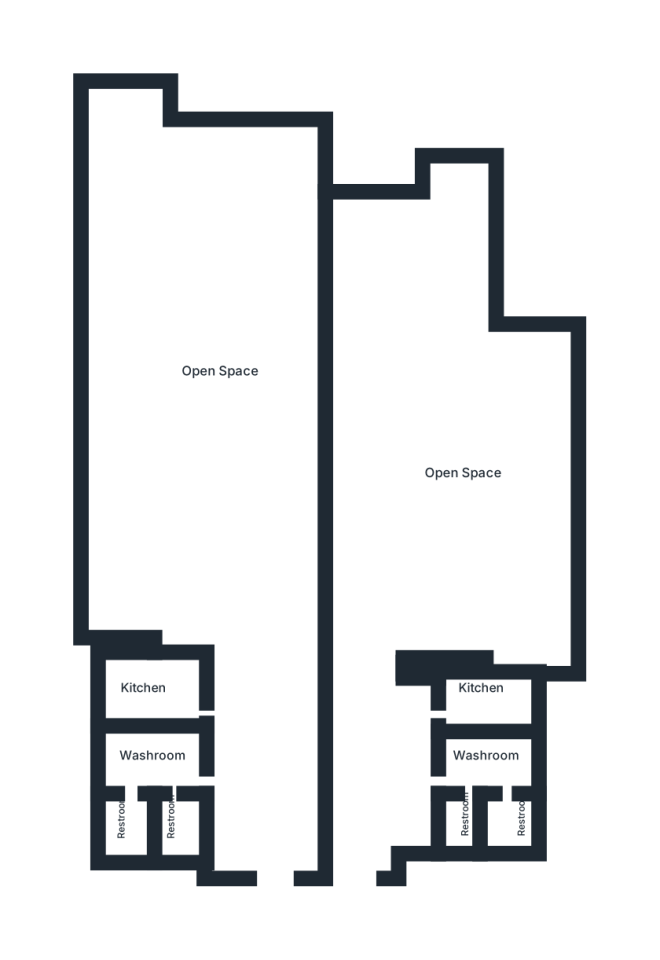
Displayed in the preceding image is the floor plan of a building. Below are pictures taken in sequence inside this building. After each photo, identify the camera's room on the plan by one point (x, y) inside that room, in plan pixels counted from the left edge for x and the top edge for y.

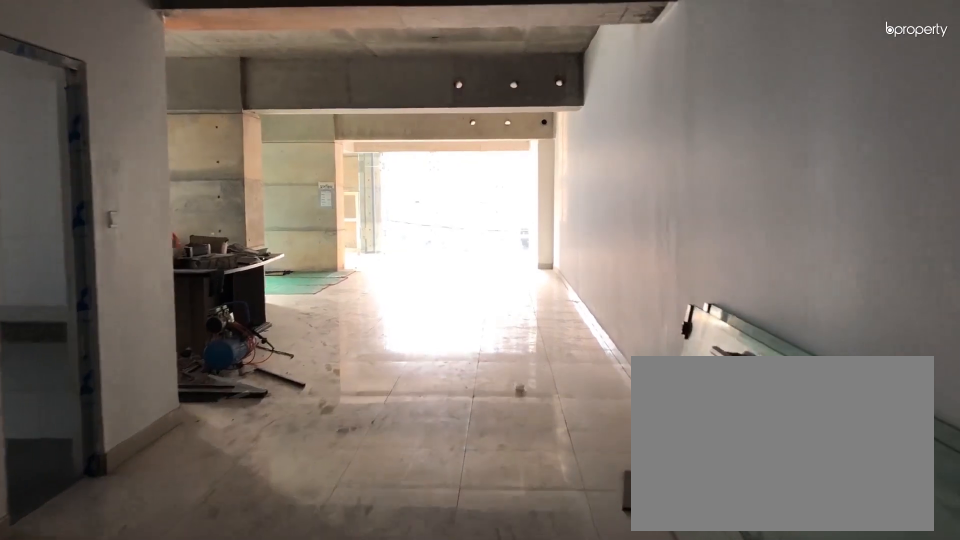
(274, 805)
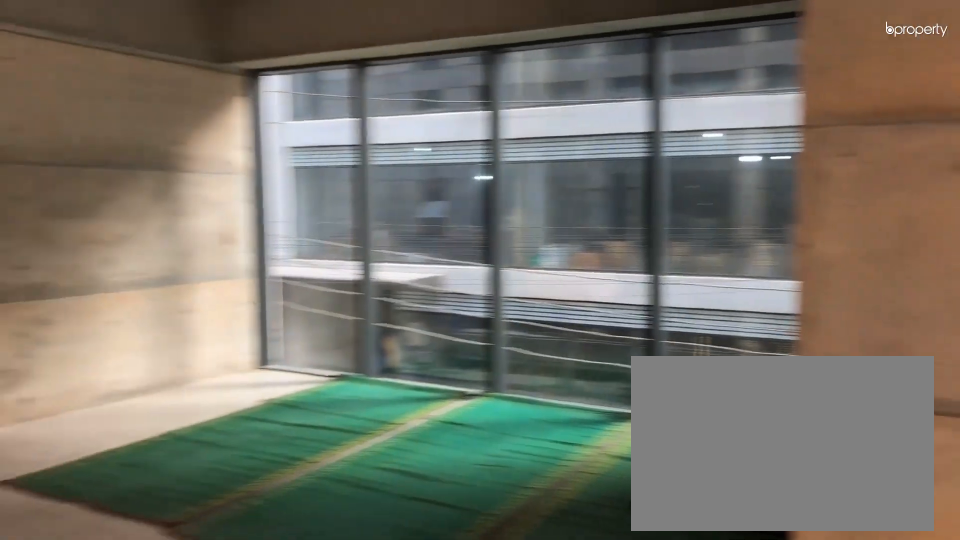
(218, 334)
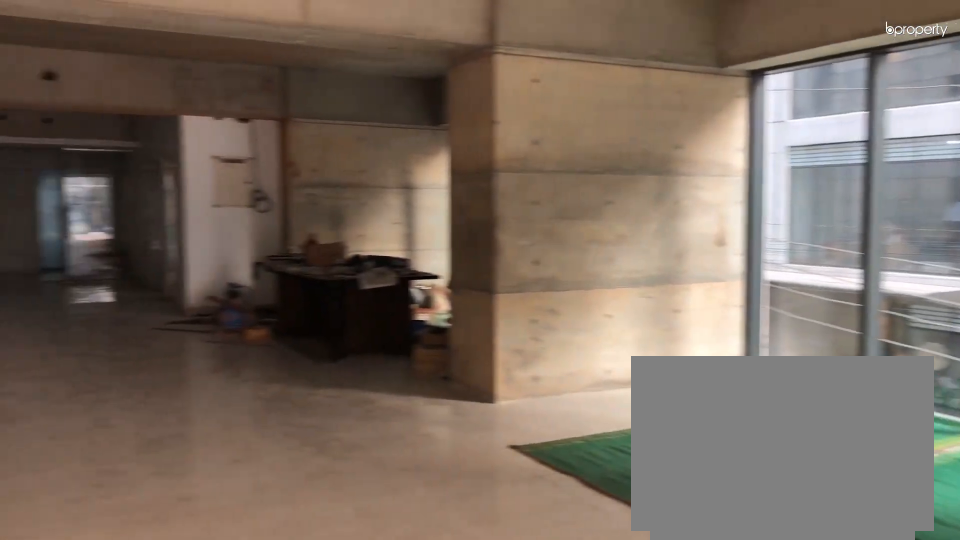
(218, 334)
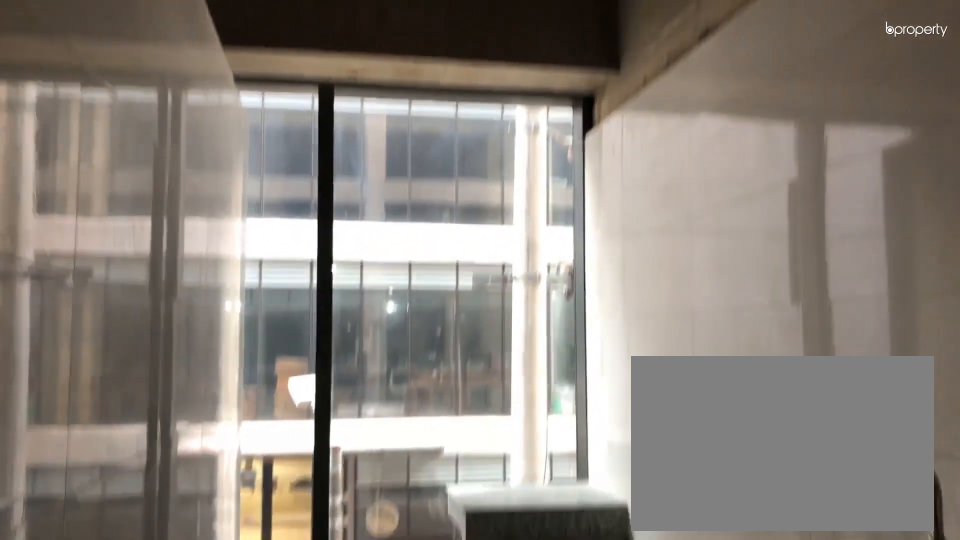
(155, 683)
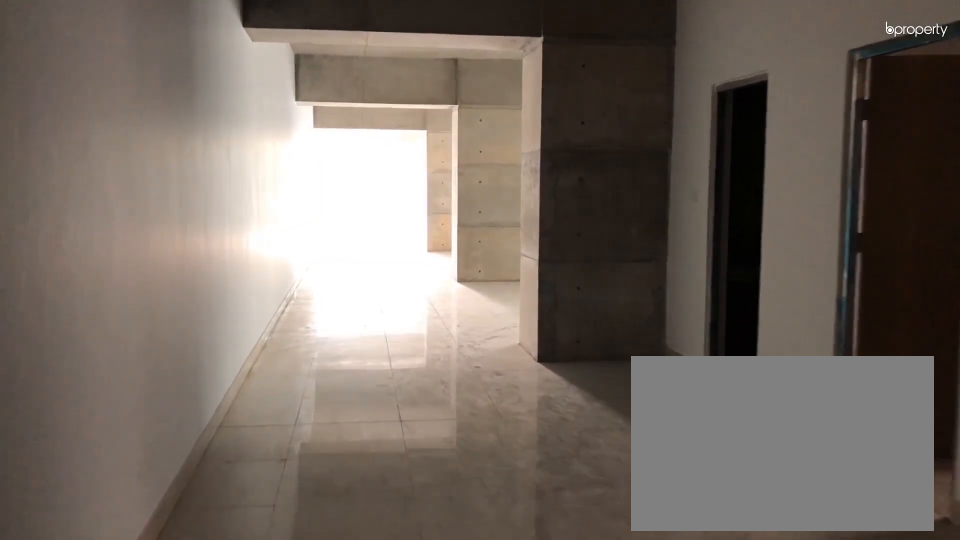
(369, 817)
